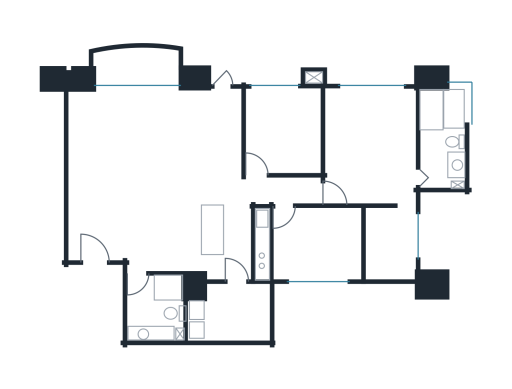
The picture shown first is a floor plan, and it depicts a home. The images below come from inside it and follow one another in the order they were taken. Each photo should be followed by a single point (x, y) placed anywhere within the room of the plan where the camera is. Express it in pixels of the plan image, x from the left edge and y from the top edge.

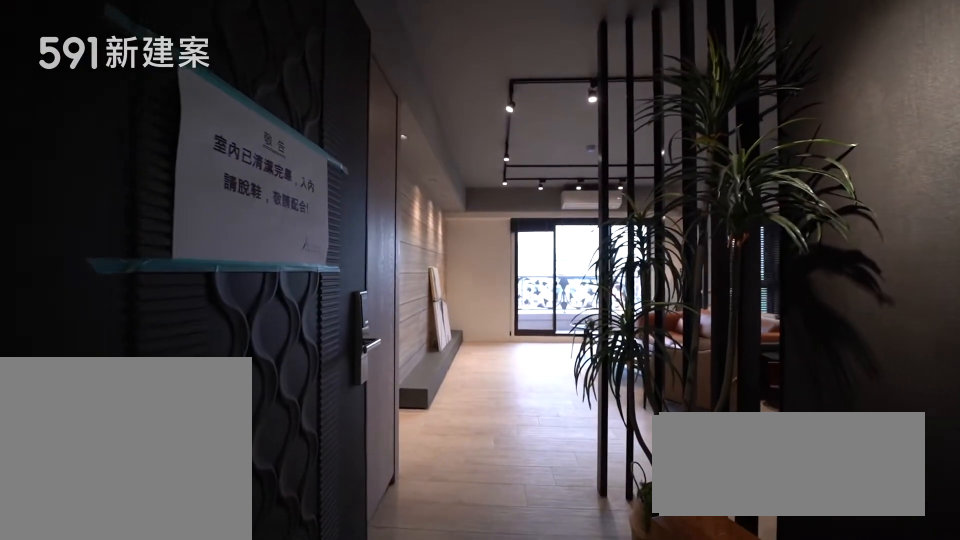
(98, 237)
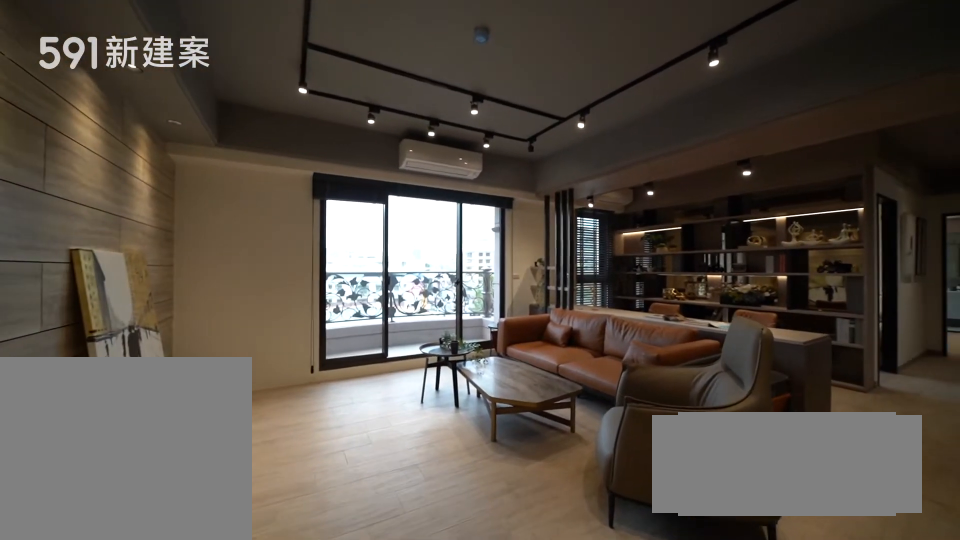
(125, 137)
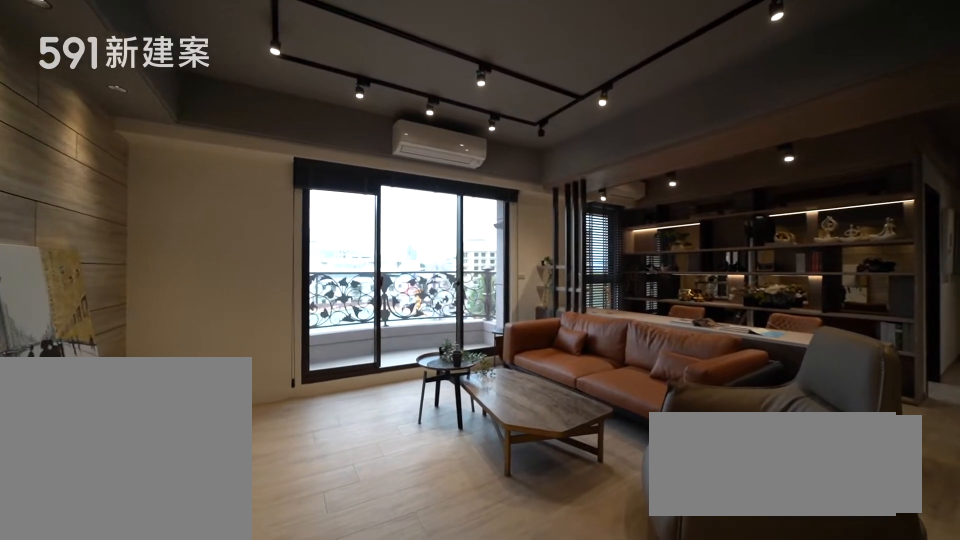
(125, 137)
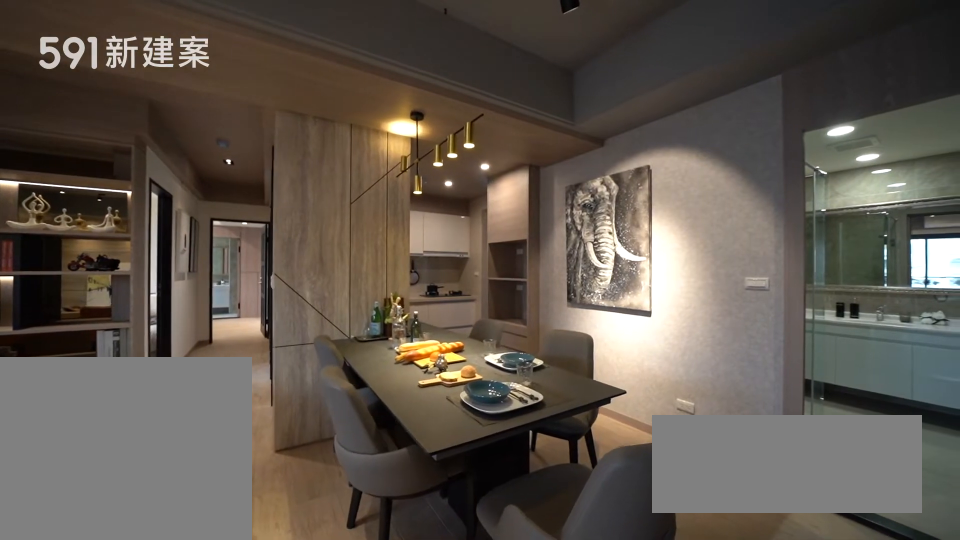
(167, 239)
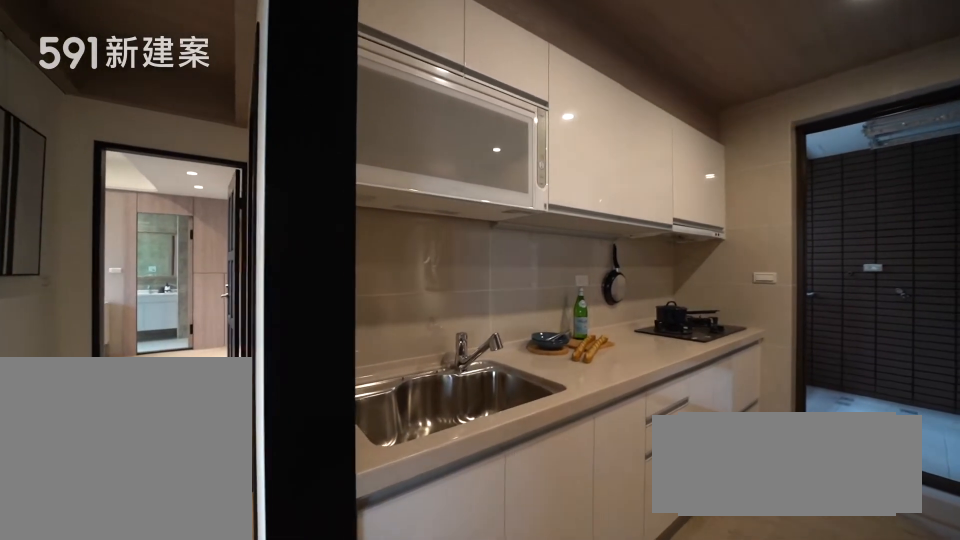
(236, 245)
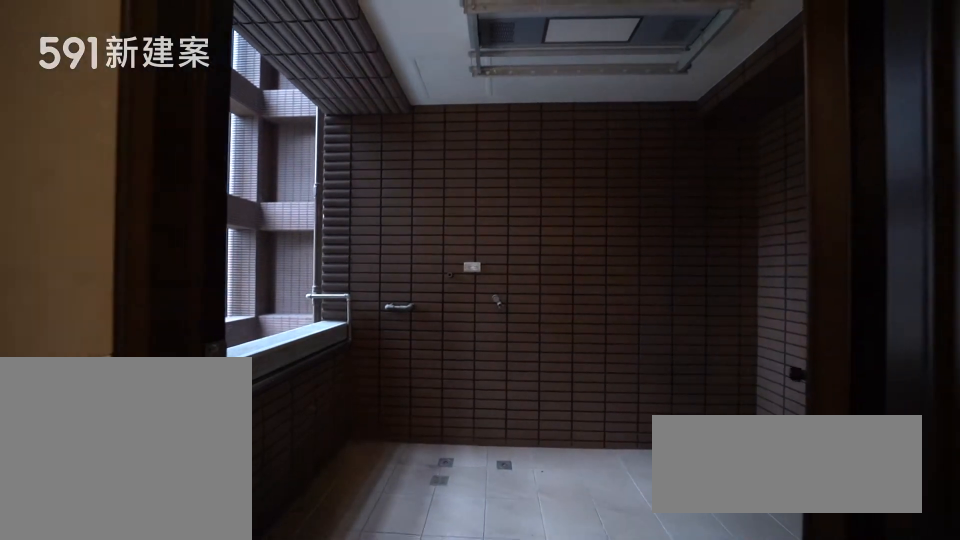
(238, 314)
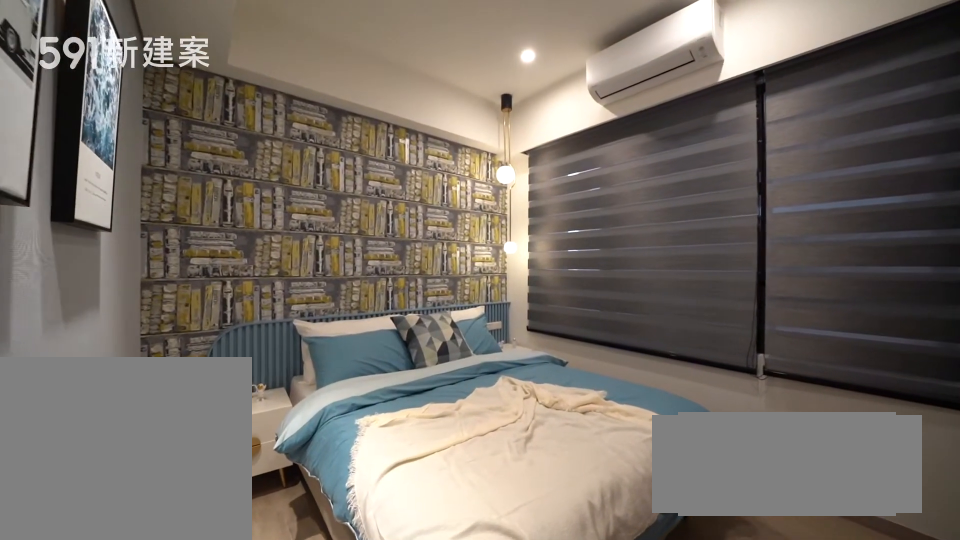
(319, 245)
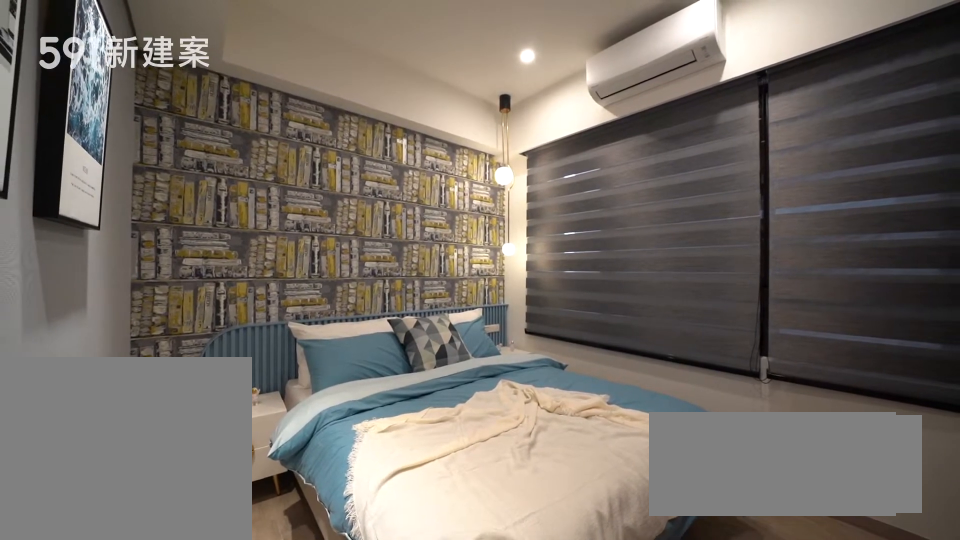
(319, 245)
